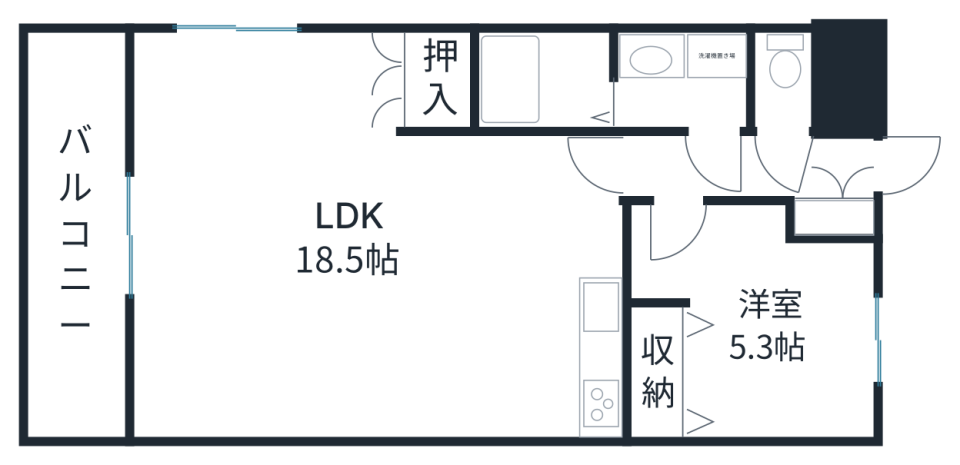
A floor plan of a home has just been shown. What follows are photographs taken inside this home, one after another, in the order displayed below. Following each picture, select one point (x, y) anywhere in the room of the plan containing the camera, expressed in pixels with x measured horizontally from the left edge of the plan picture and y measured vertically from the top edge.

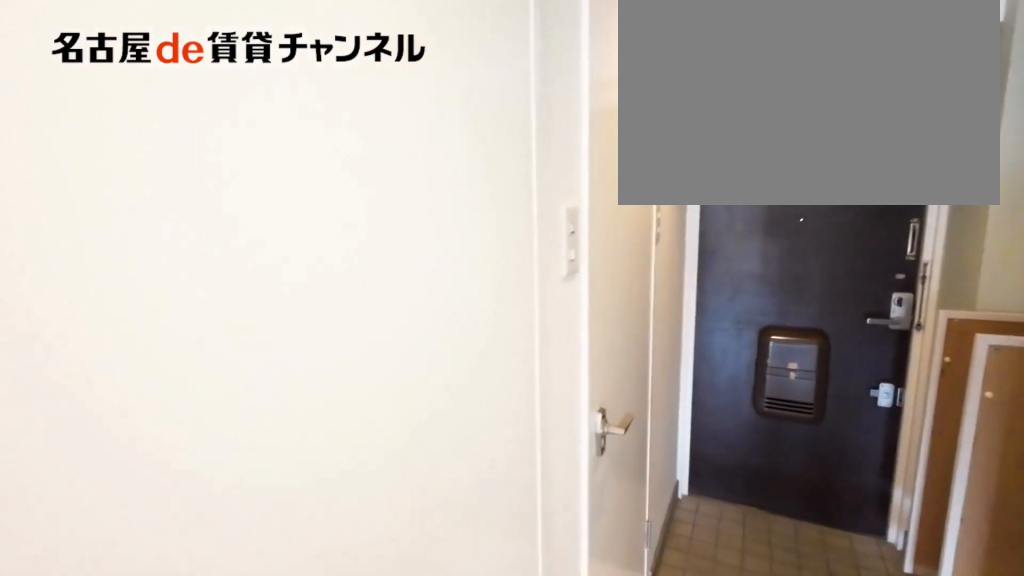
(713, 165)
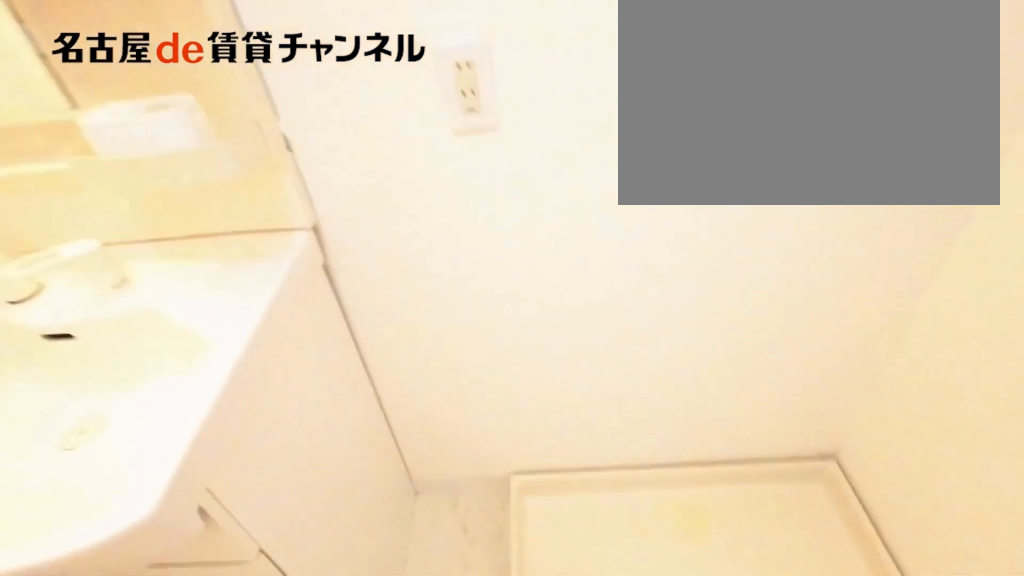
(683, 78)
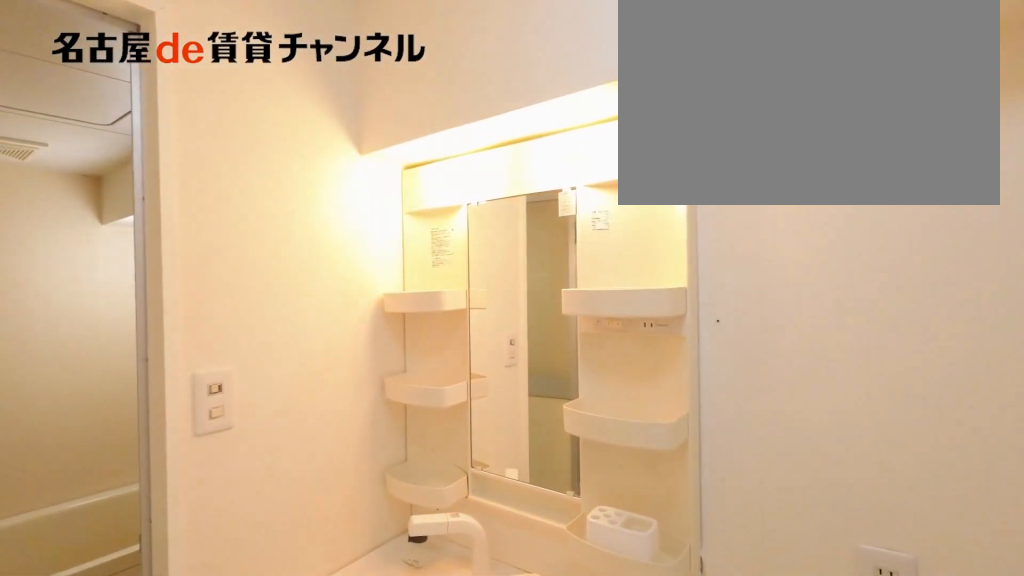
(683, 78)
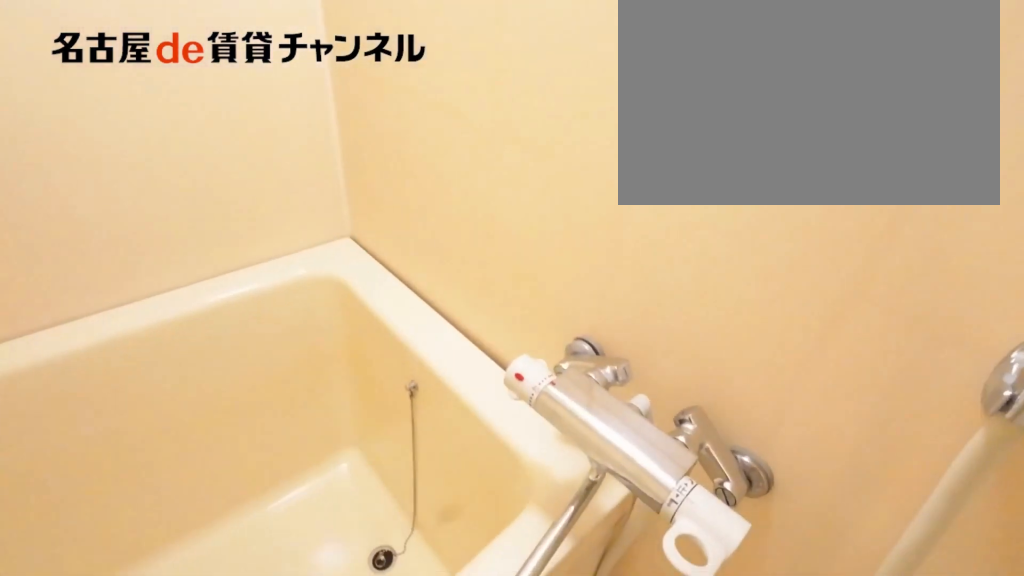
(546, 81)
